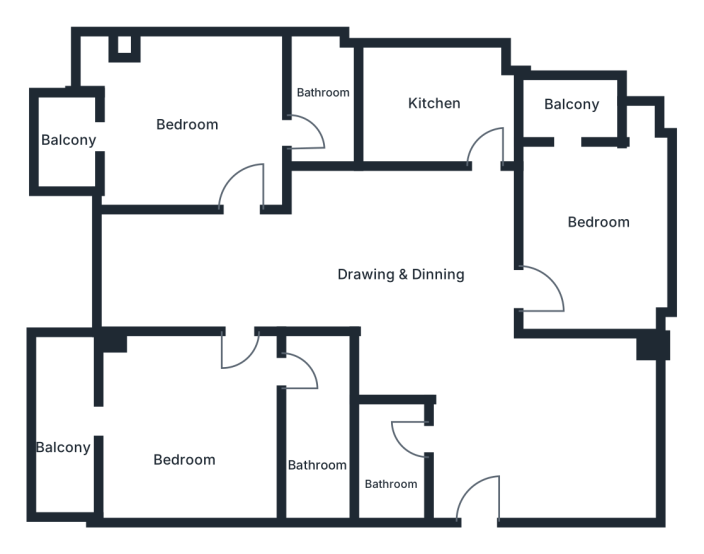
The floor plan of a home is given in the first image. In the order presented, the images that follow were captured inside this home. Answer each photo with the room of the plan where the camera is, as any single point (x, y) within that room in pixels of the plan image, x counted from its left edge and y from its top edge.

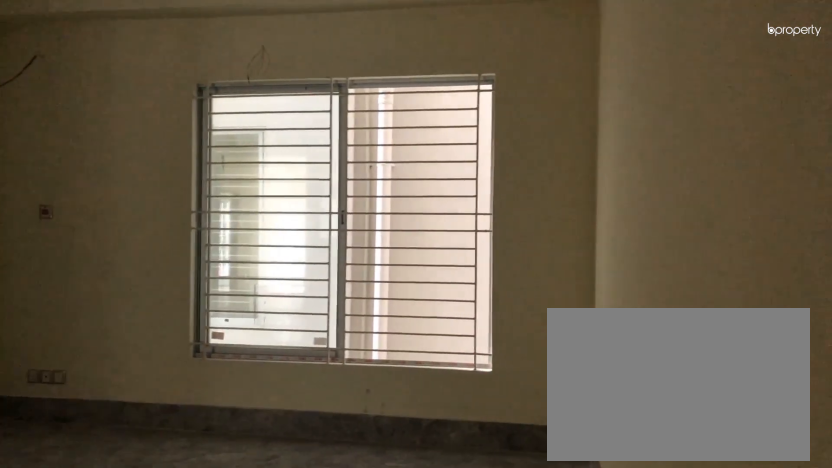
(569, 430)
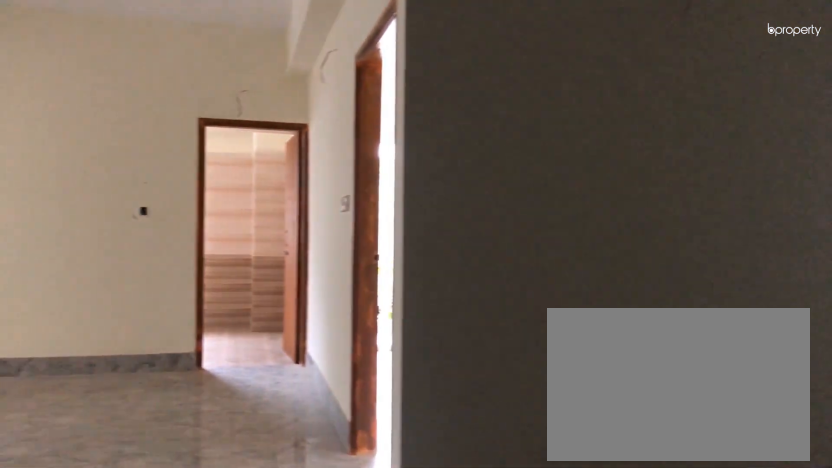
(569, 430)
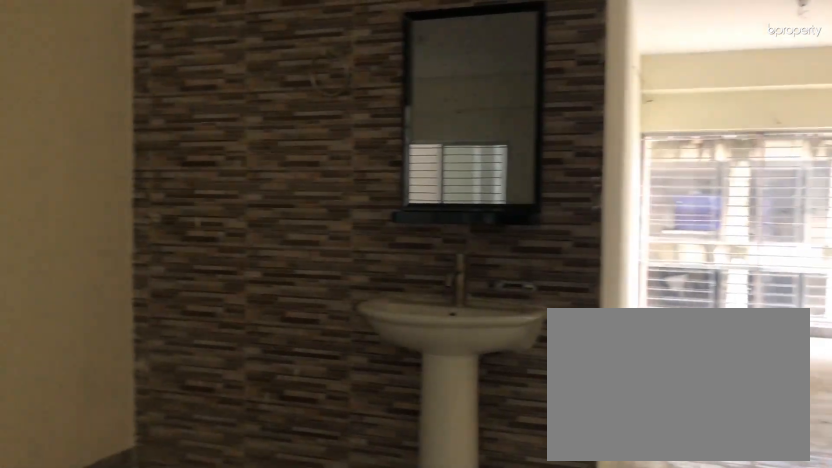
(409, 270)
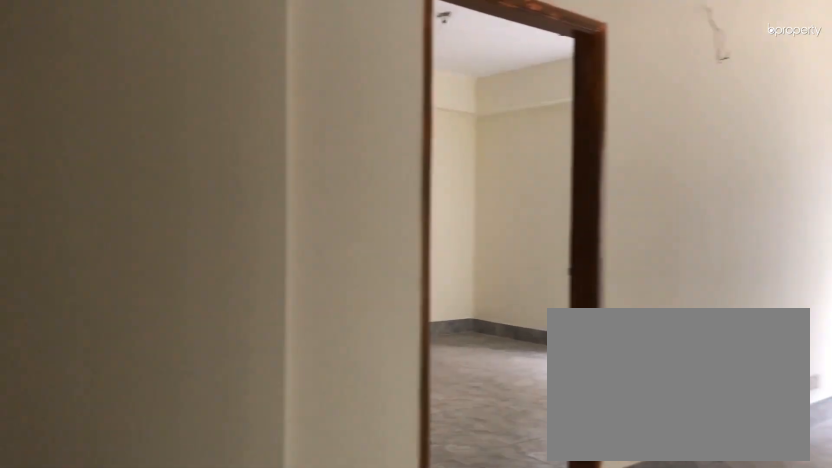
(219, 294)
